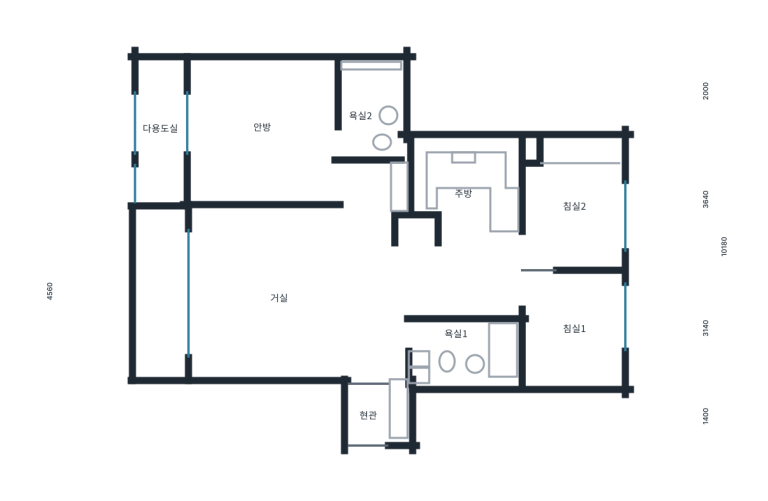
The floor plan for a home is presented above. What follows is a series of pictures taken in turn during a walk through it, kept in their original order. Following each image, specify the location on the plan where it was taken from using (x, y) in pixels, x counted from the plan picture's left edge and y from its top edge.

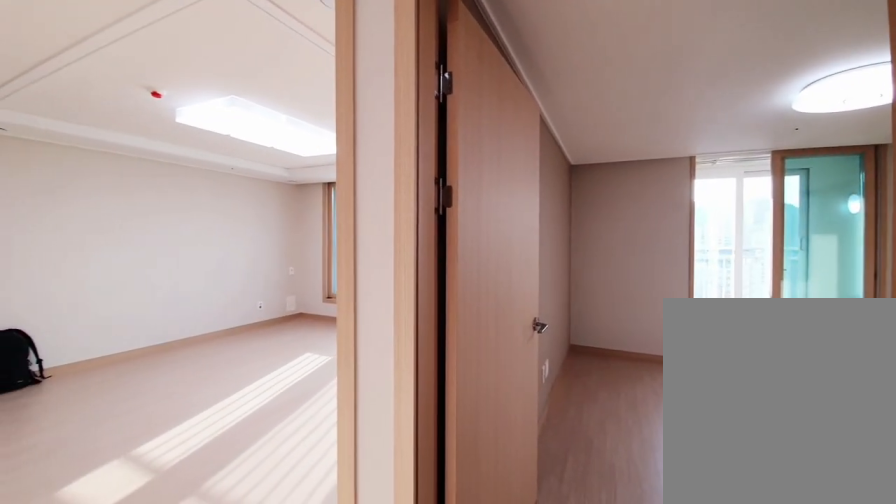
(371, 191)
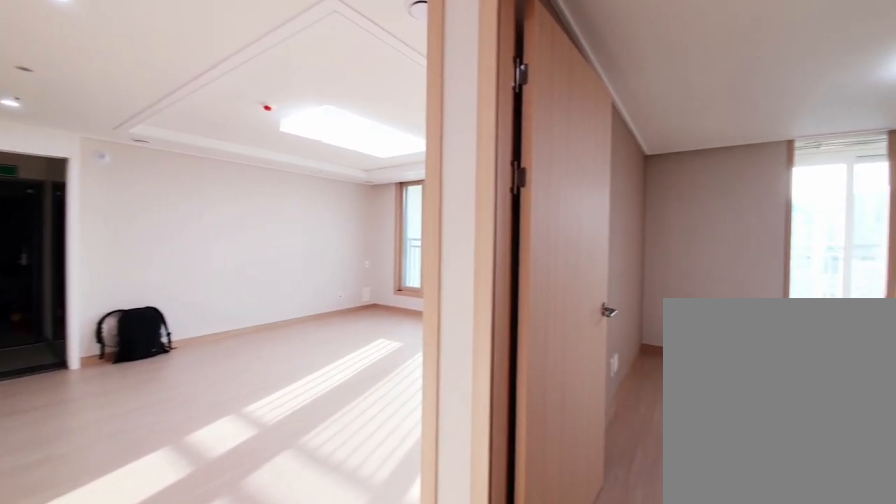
(370, 192)
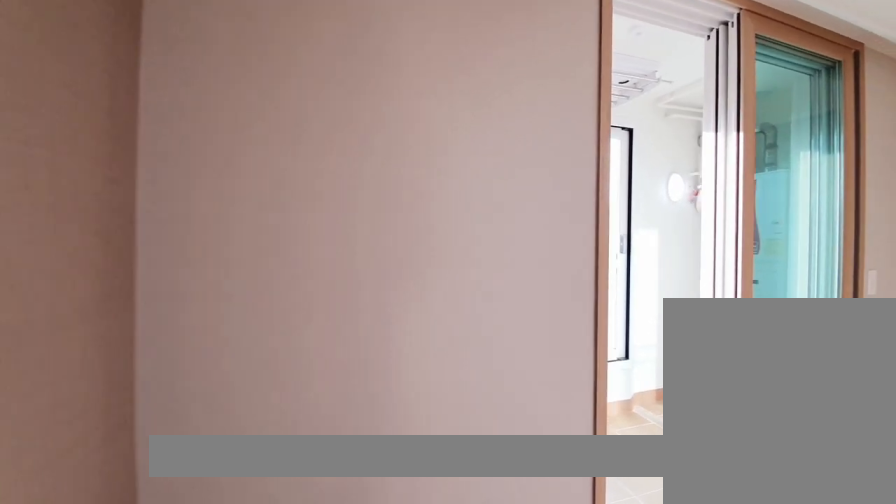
(250, 139)
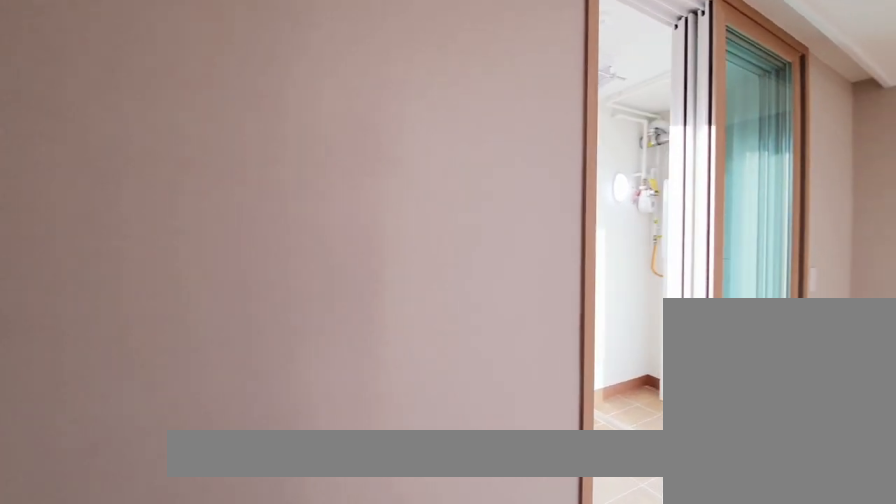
(251, 138)
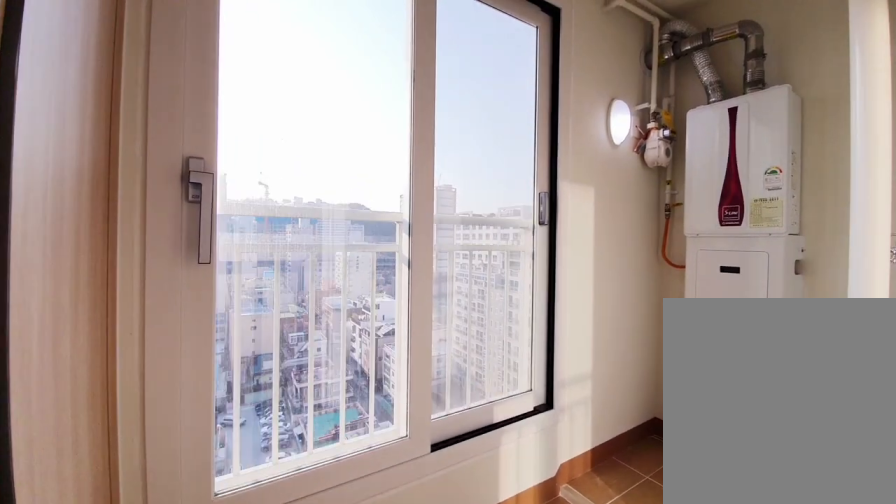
(181, 148)
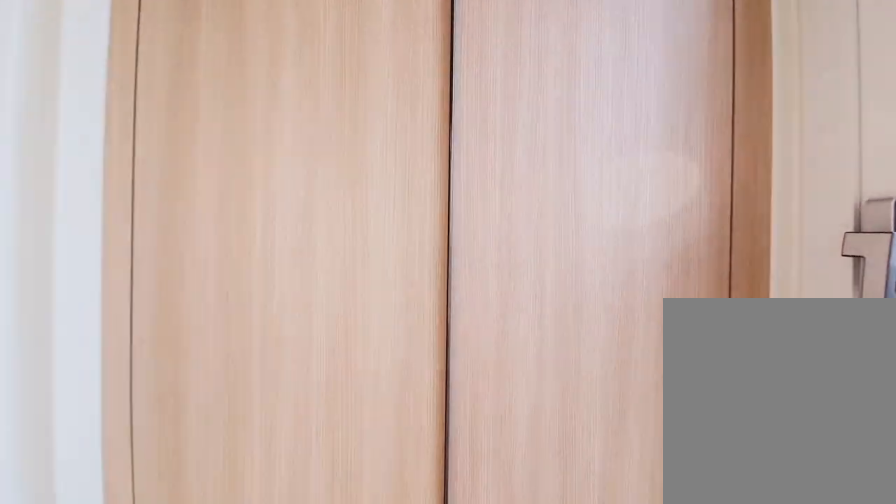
(180, 149)
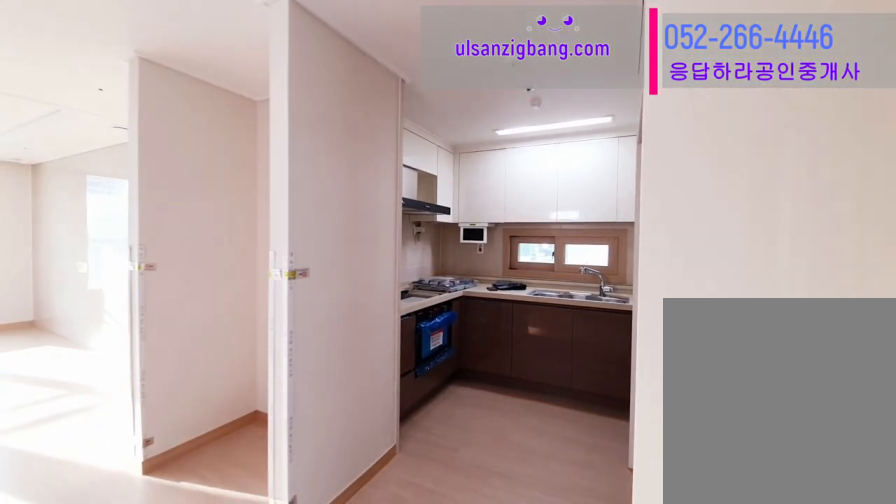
(469, 202)
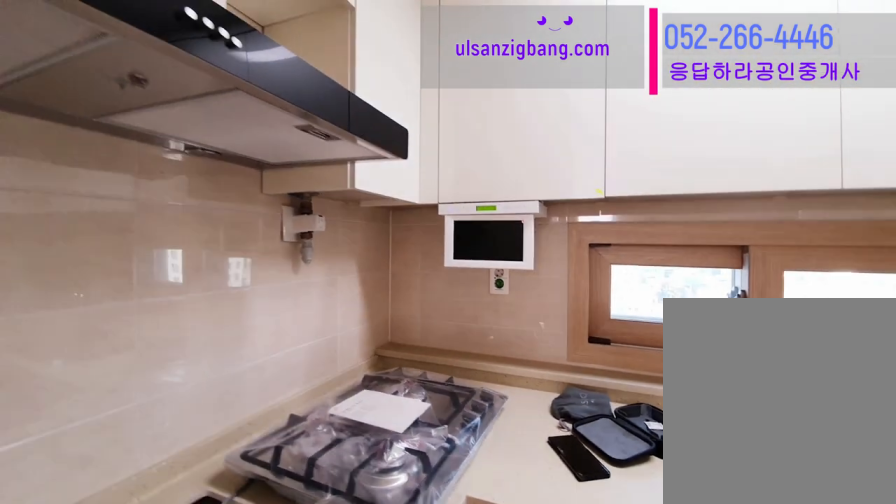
(468, 202)
